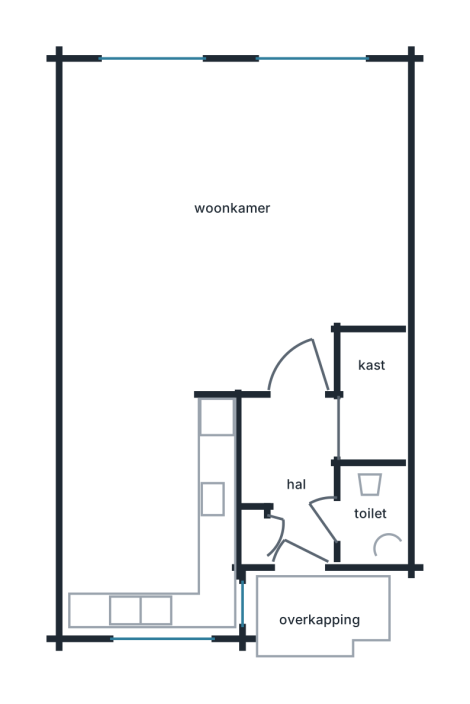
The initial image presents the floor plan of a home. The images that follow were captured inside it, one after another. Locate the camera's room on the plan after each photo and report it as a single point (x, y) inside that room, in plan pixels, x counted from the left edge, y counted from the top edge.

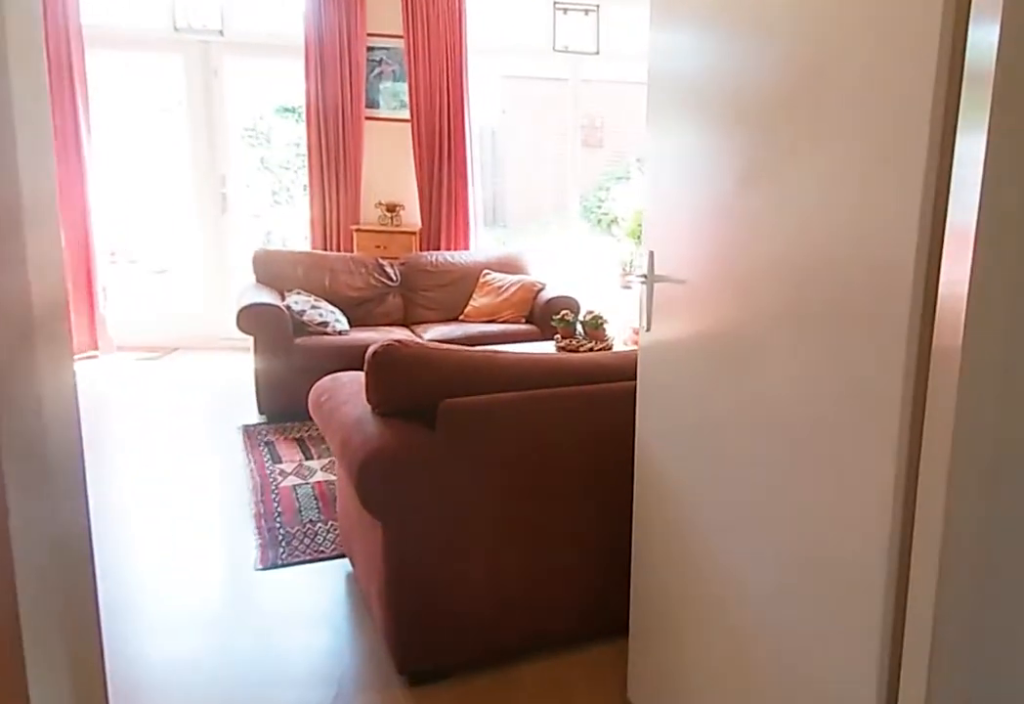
(292, 468)
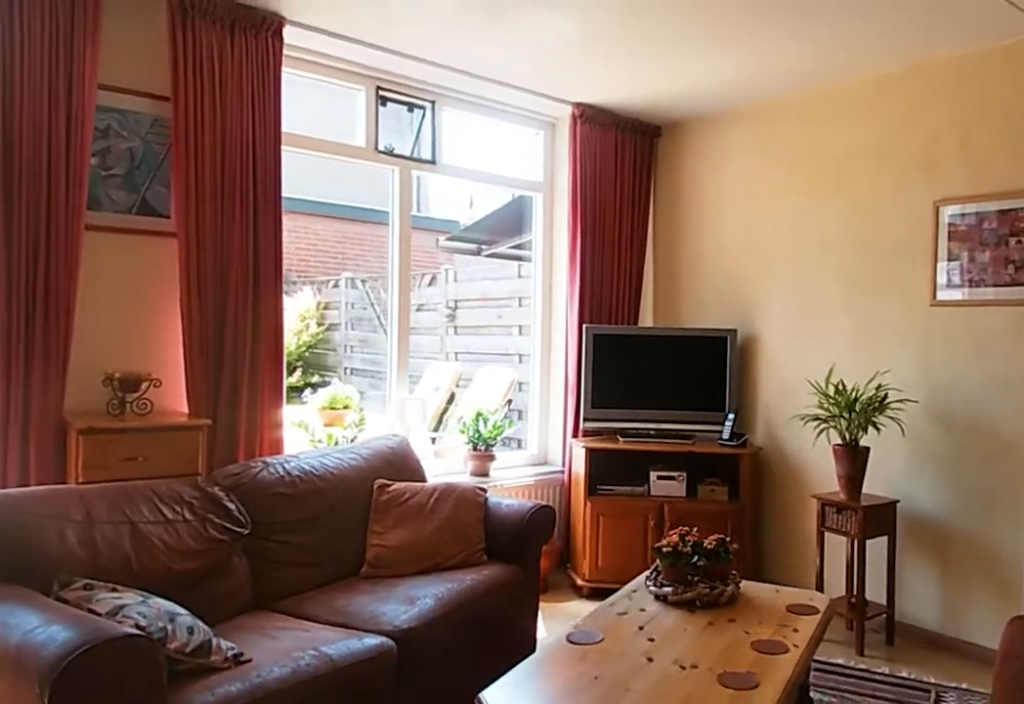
(285, 235)
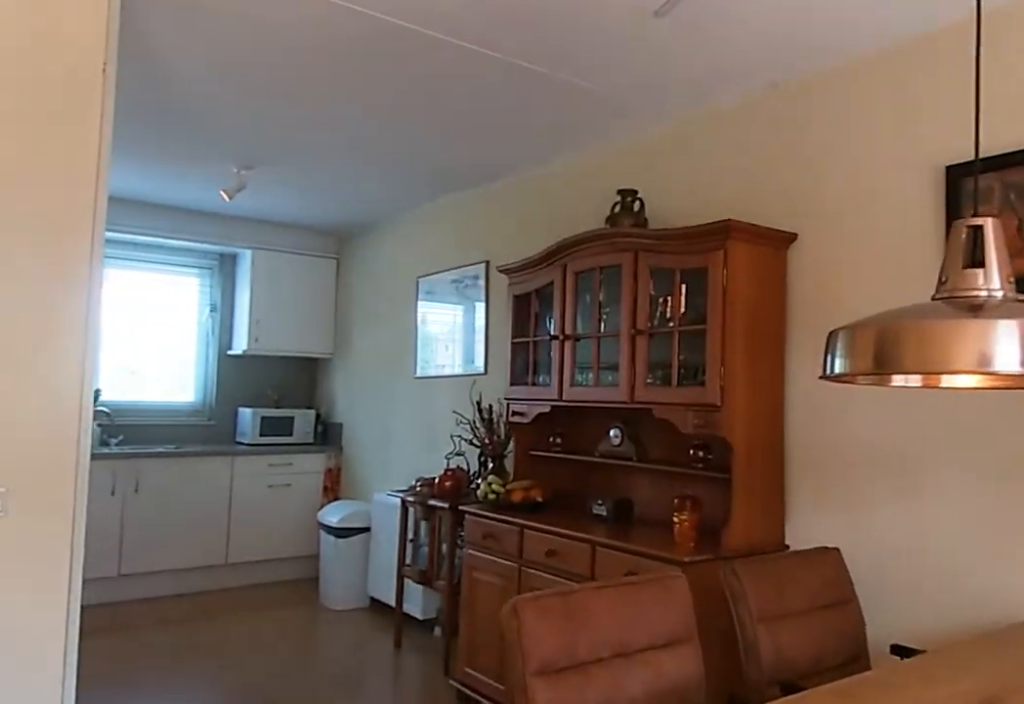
(286, 235)
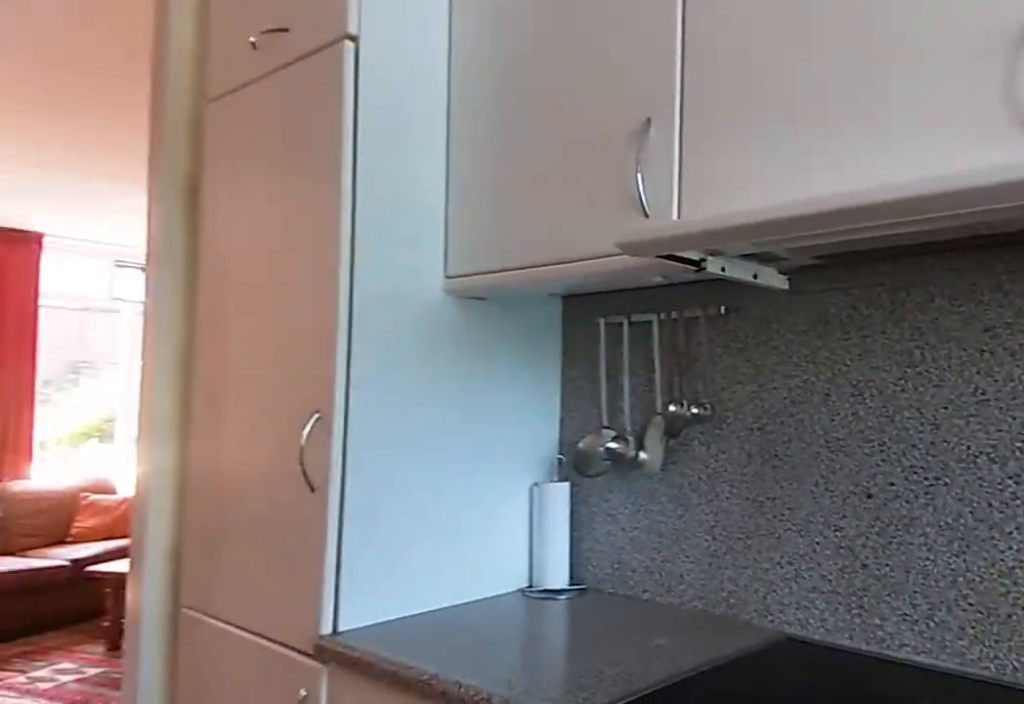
(151, 510)
